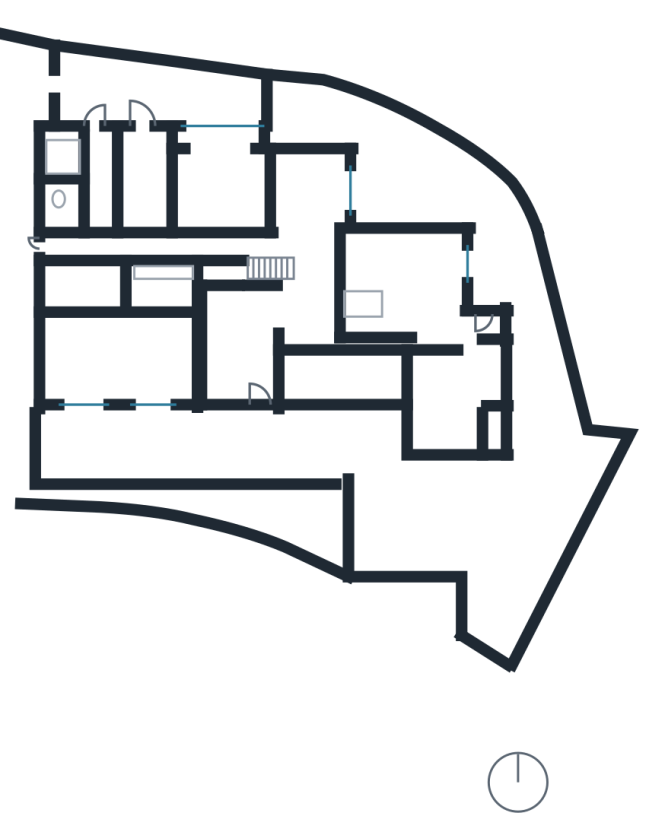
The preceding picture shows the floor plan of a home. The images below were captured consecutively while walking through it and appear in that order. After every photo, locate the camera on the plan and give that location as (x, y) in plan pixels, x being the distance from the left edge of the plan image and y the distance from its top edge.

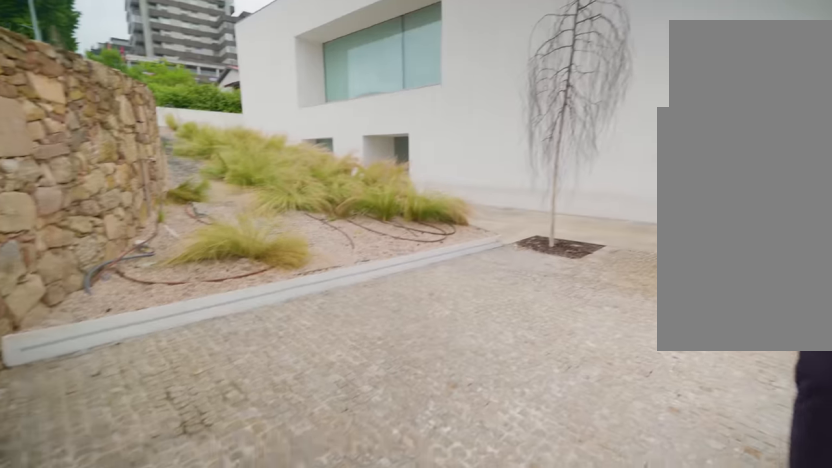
(371, 552)
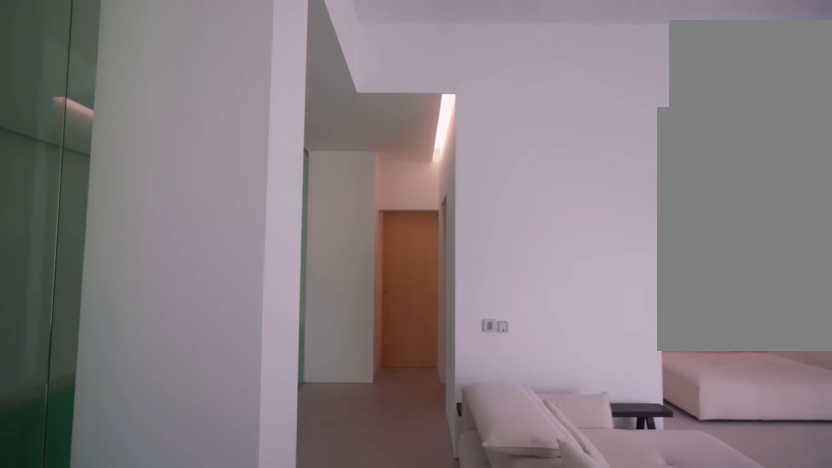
(413, 318)
